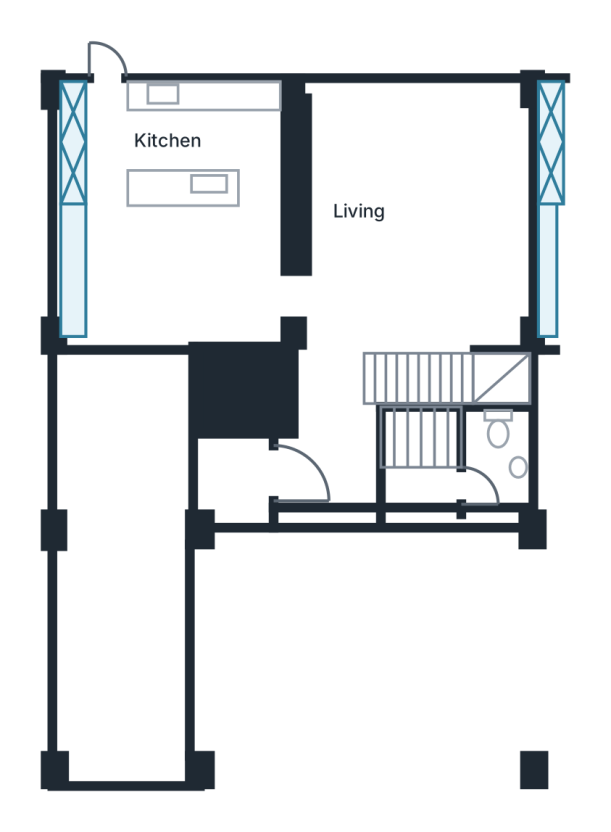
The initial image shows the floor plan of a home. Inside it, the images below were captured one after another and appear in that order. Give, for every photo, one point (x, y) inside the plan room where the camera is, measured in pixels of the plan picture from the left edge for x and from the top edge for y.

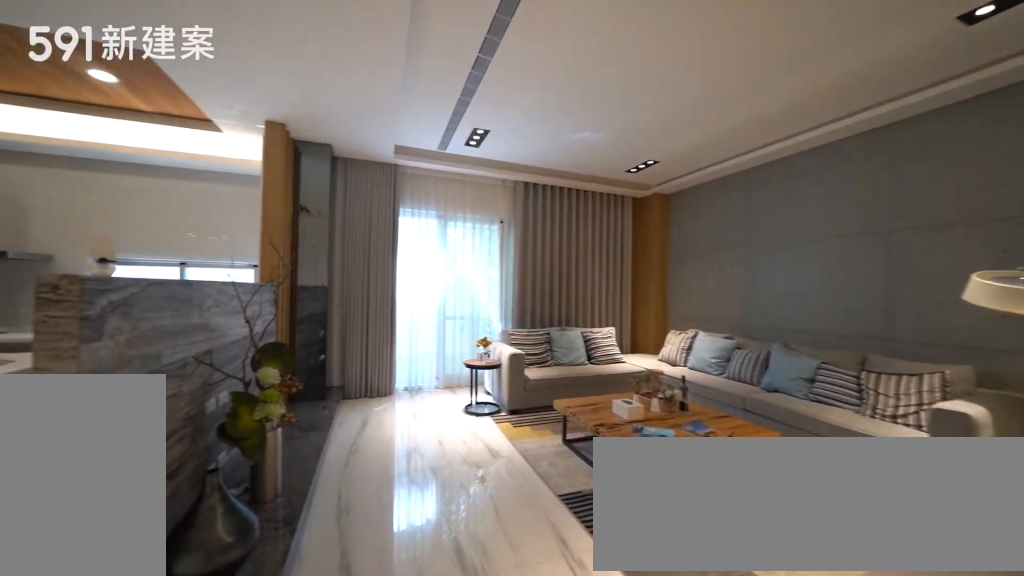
(413, 211)
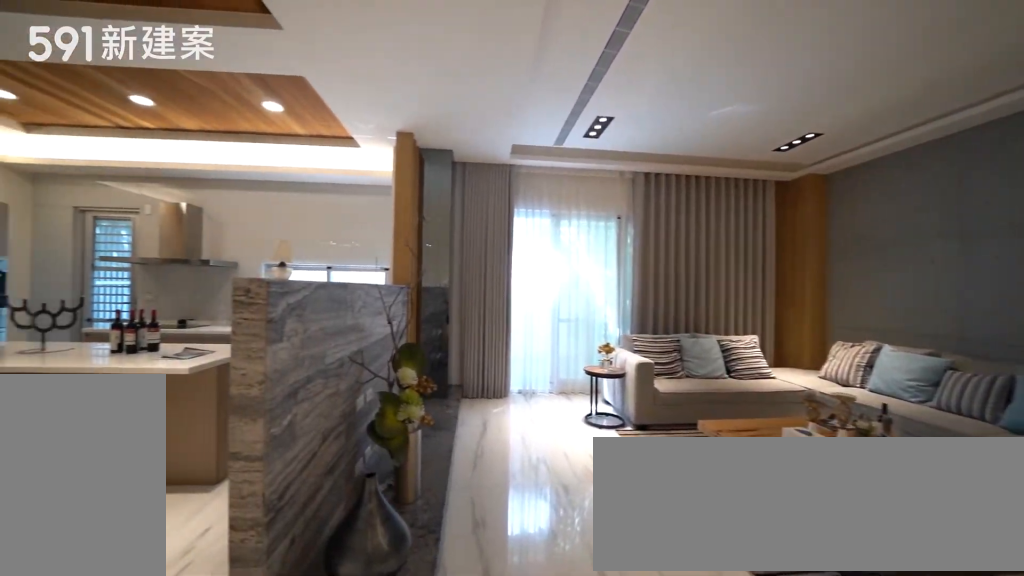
(413, 211)
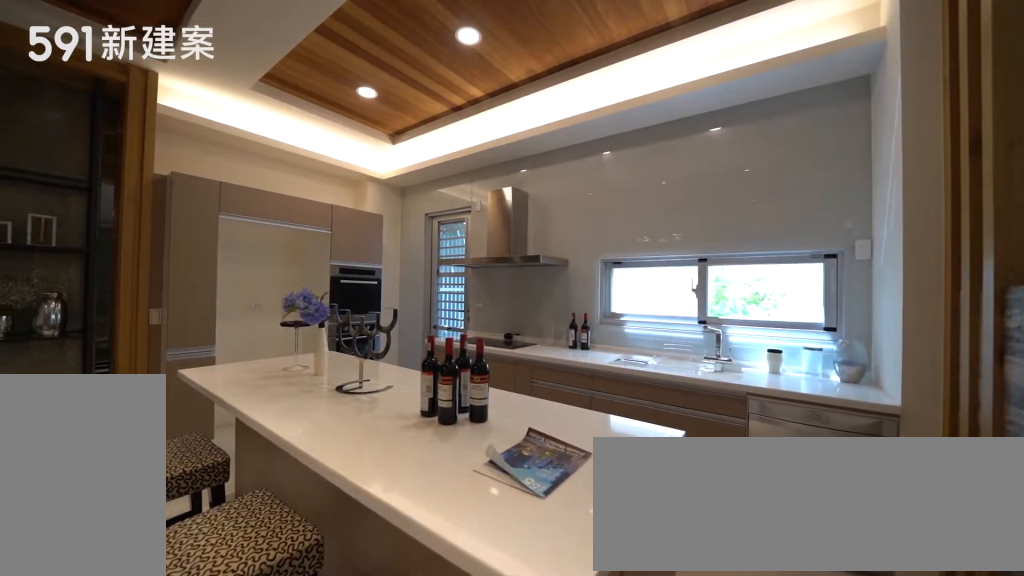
(156, 160)
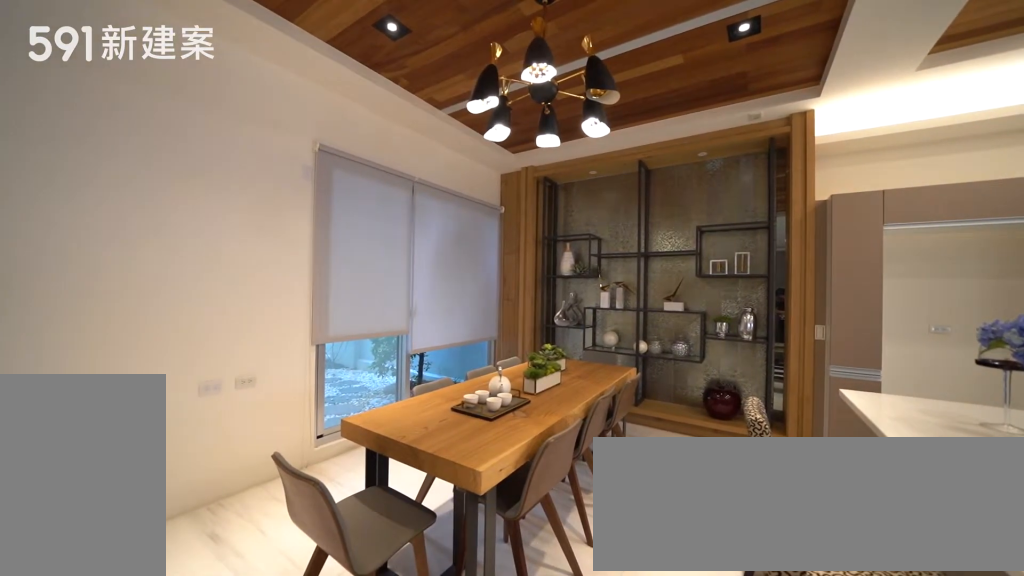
(160, 297)
